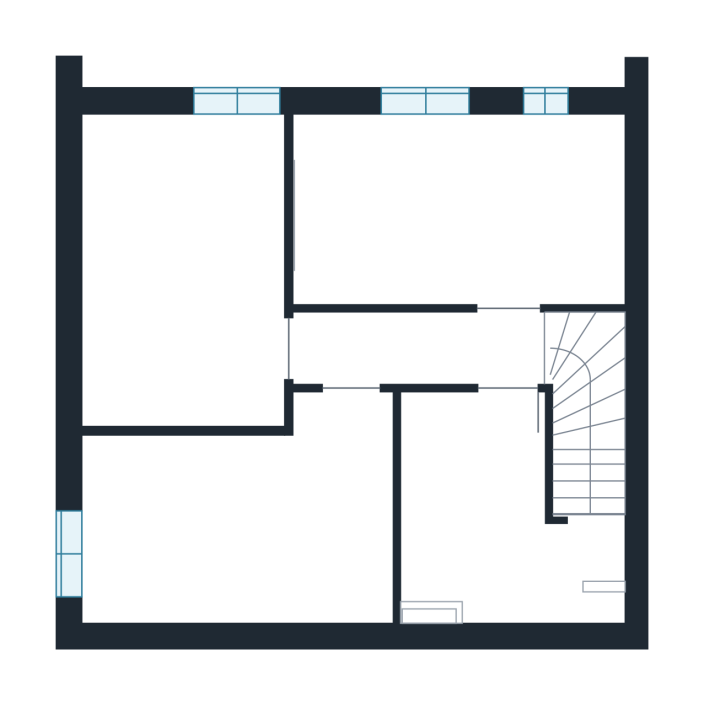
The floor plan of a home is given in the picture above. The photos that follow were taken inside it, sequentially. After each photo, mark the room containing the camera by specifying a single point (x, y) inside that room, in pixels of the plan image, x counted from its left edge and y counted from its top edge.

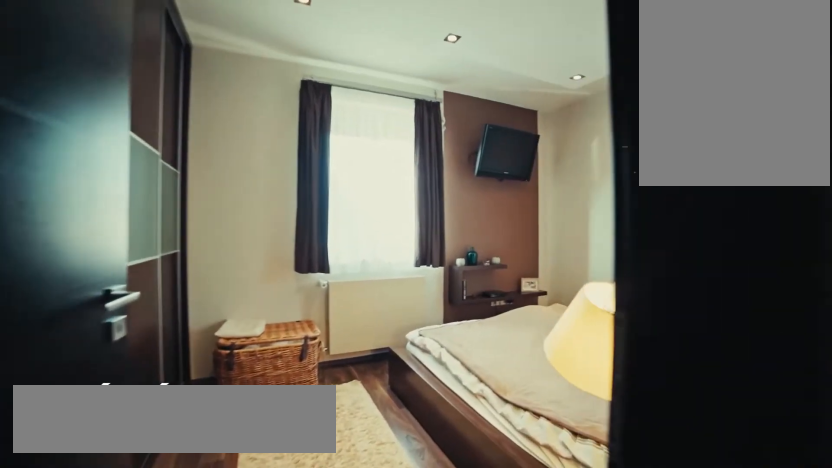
(315, 351)
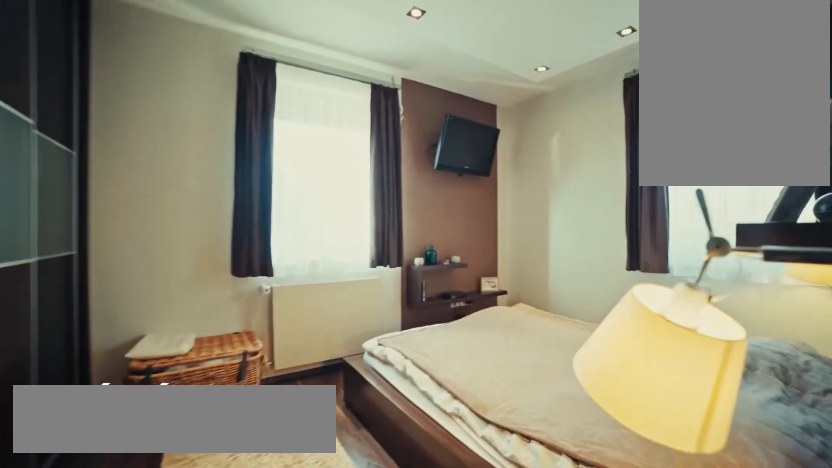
(283, 350)
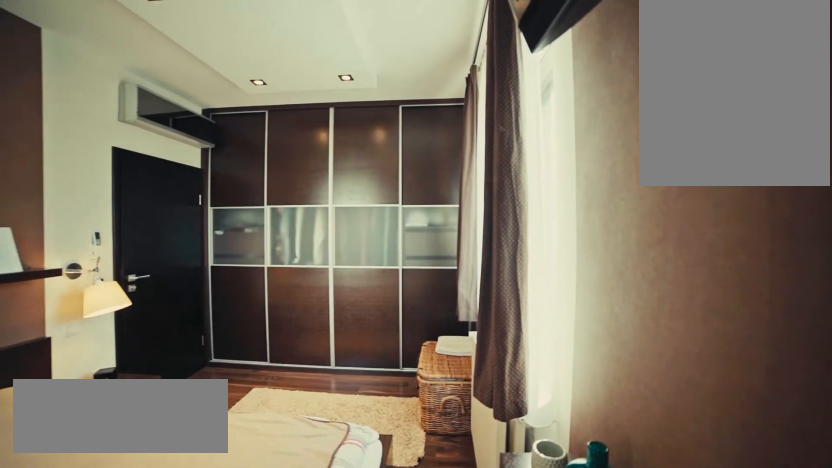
(118, 160)
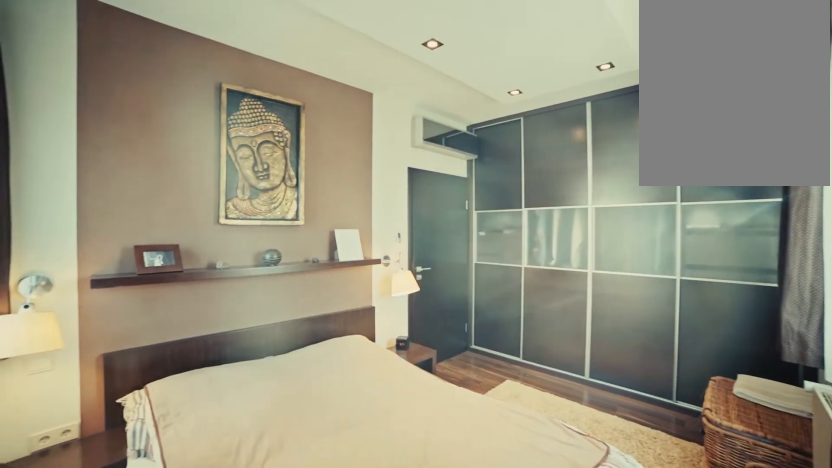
(118, 160)
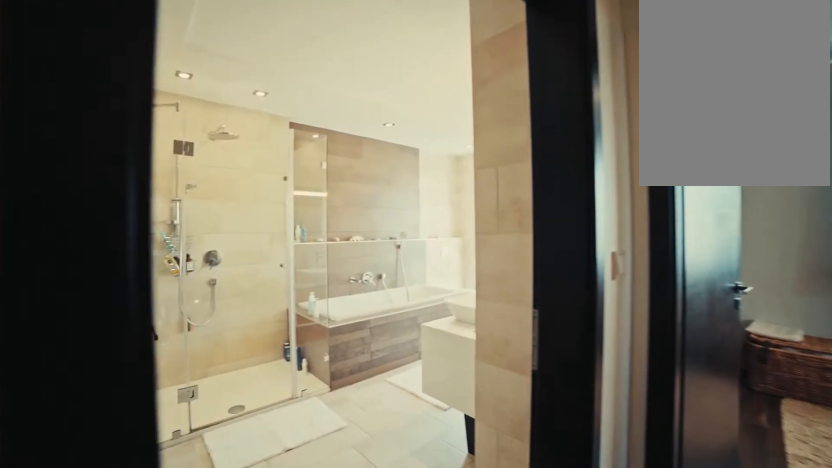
(356, 378)
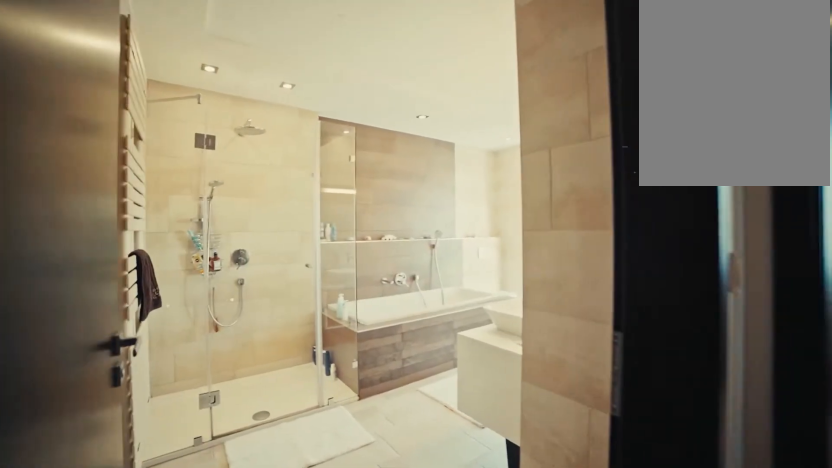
(348, 384)
